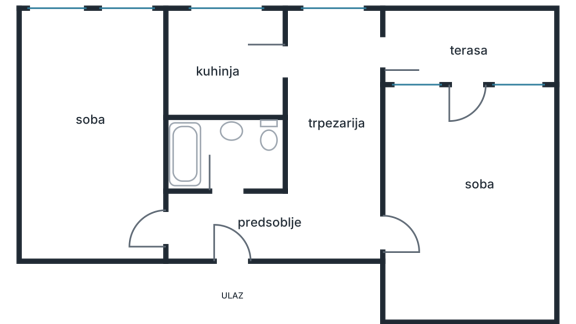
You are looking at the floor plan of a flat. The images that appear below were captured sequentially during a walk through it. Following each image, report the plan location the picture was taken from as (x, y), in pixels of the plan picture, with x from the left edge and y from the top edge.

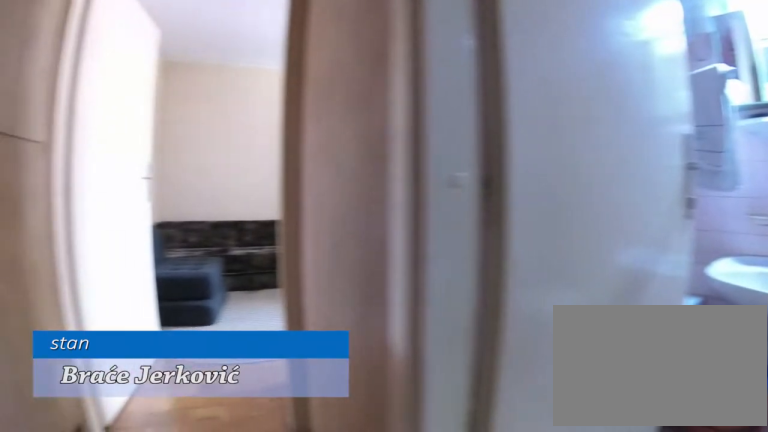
(233, 256)
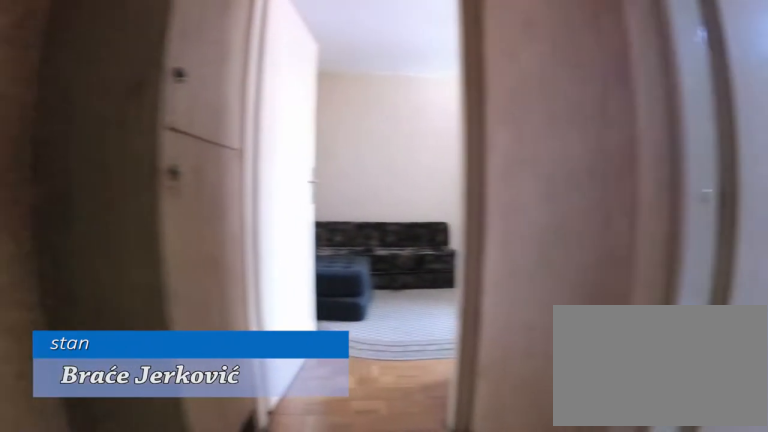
(232, 250)
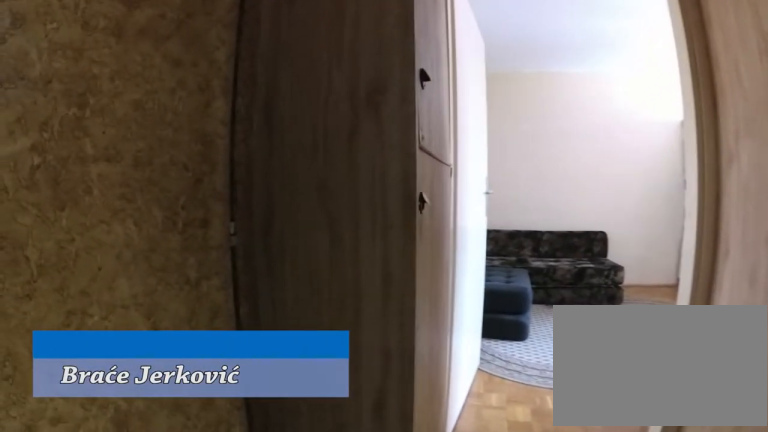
(225, 235)
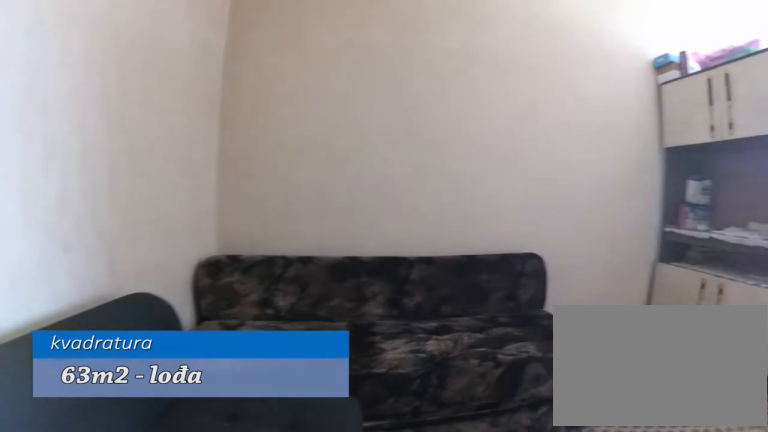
(149, 229)
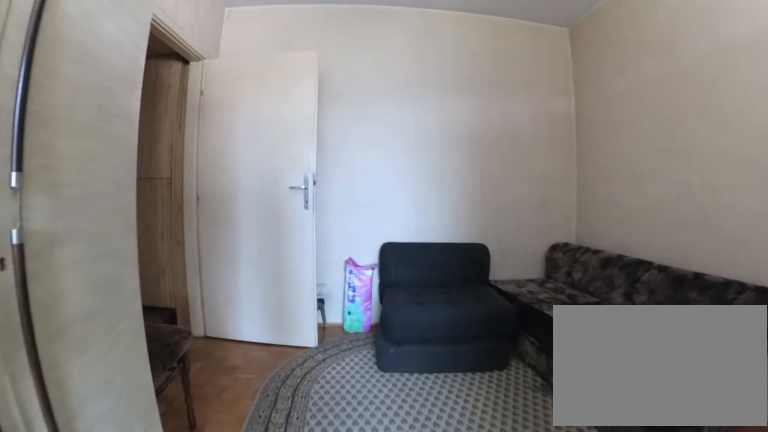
(130, 127)
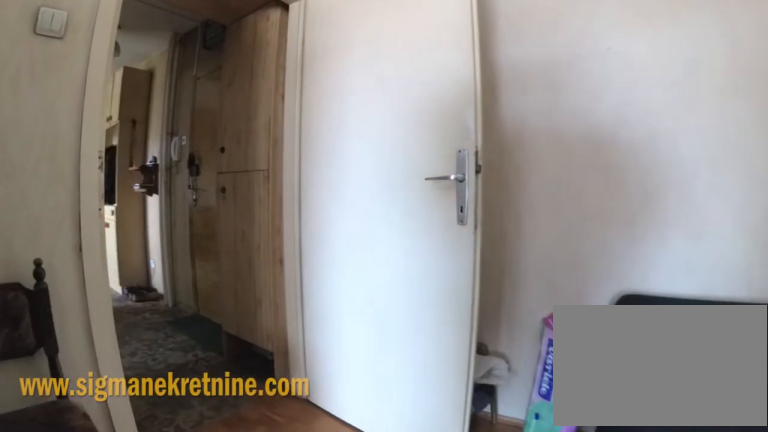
(123, 181)
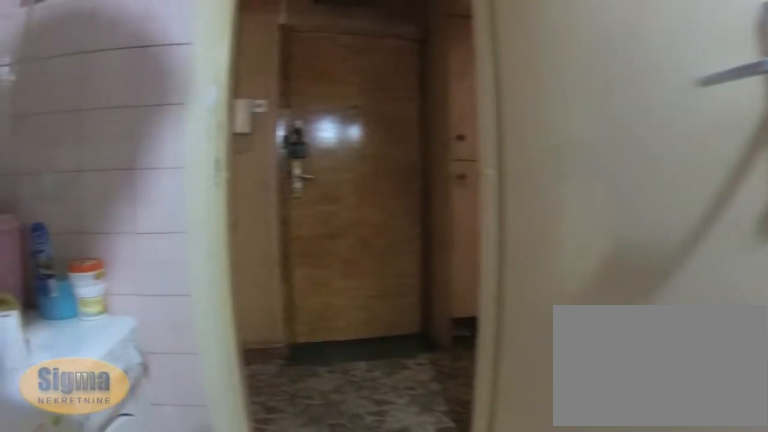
(229, 141)
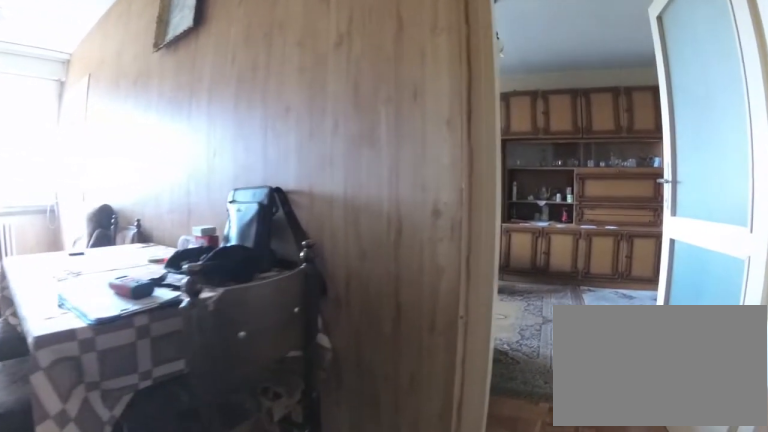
(317, 222)
